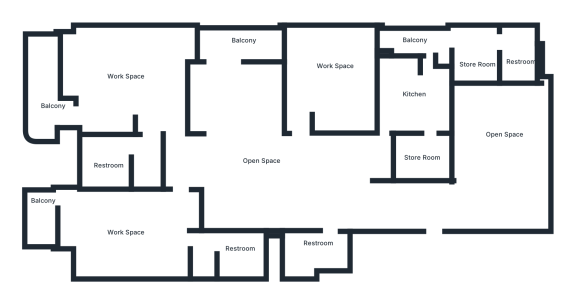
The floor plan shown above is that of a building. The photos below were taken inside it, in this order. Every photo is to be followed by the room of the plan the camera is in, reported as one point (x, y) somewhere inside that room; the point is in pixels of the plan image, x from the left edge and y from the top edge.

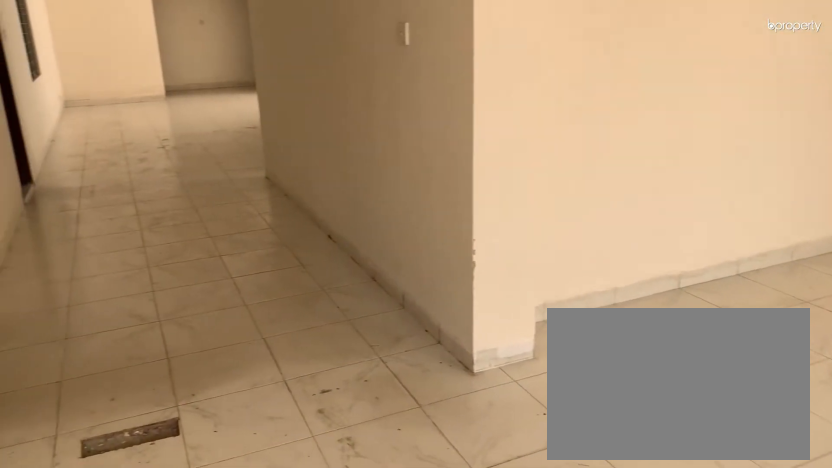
(505, 156)
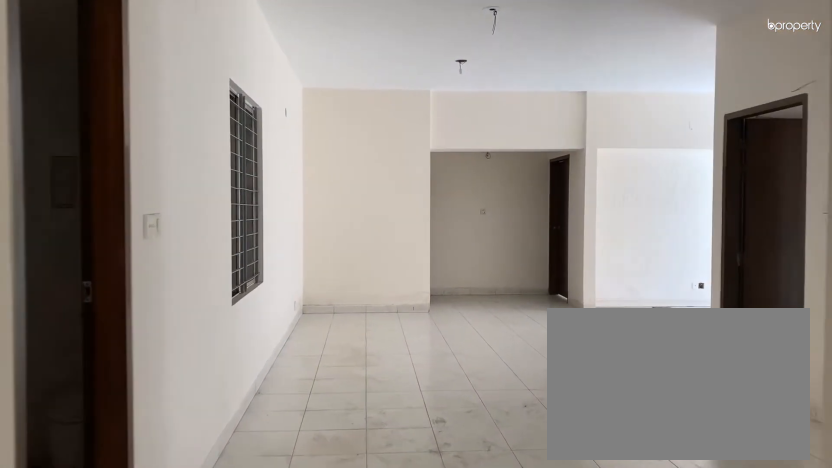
(337, 195)
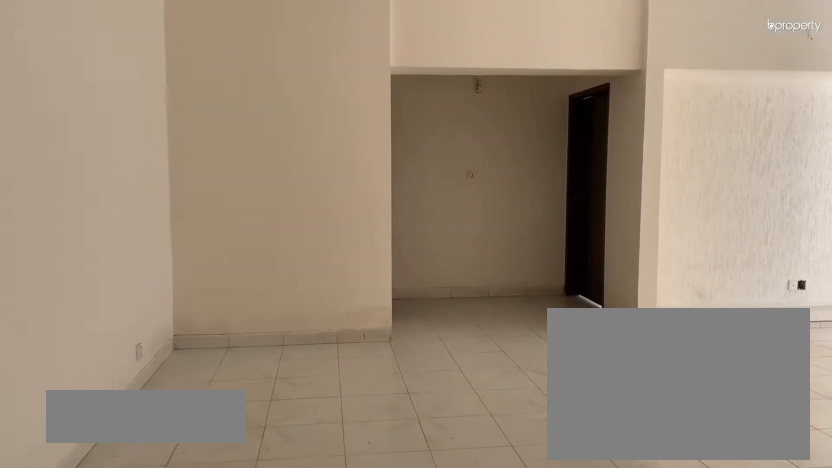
(252, 184)
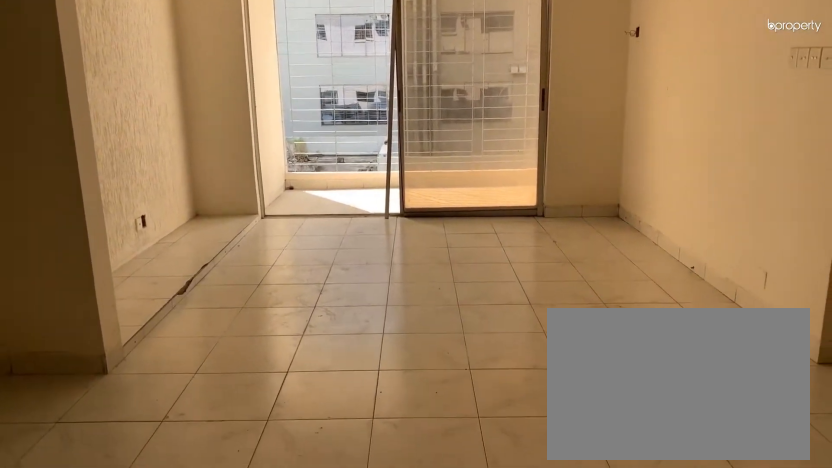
(281, 181)
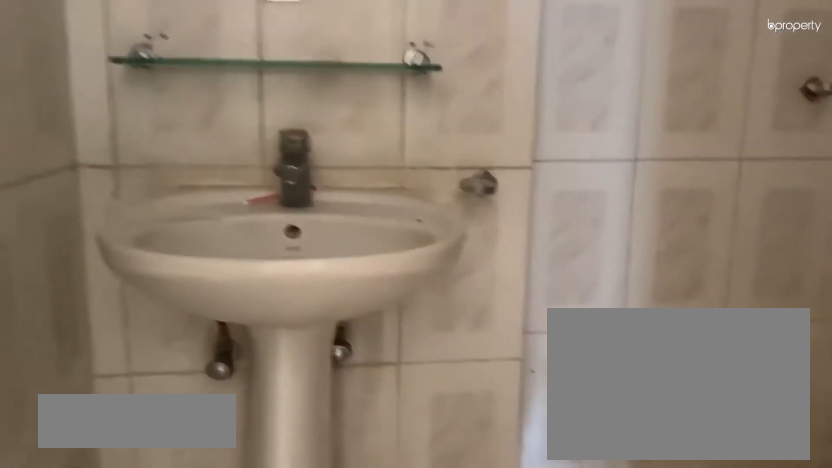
(325, 246)
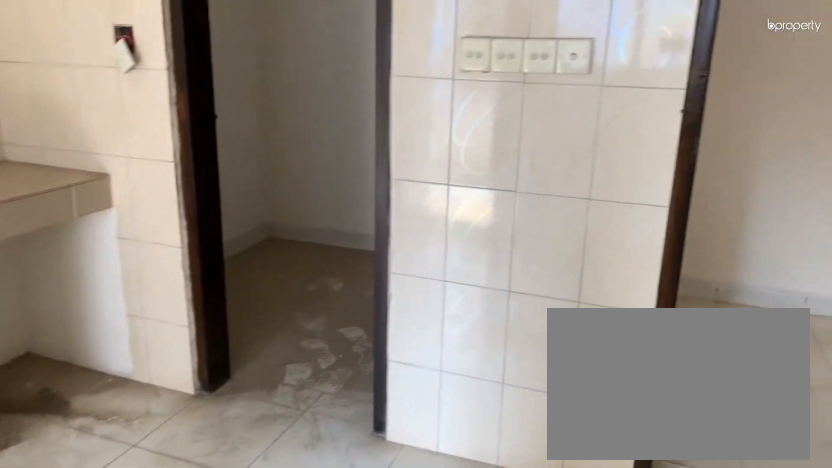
(422, 101)
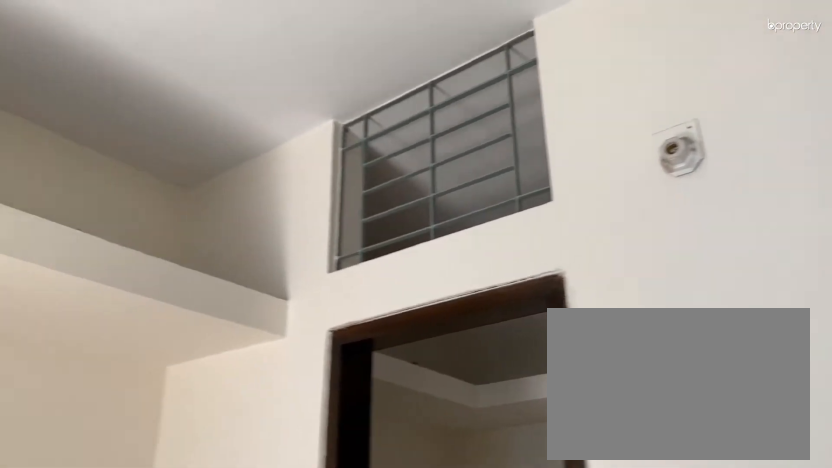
(422, 101)
